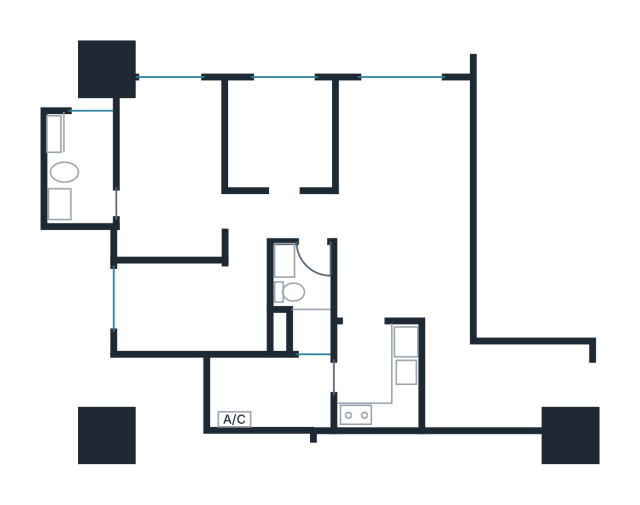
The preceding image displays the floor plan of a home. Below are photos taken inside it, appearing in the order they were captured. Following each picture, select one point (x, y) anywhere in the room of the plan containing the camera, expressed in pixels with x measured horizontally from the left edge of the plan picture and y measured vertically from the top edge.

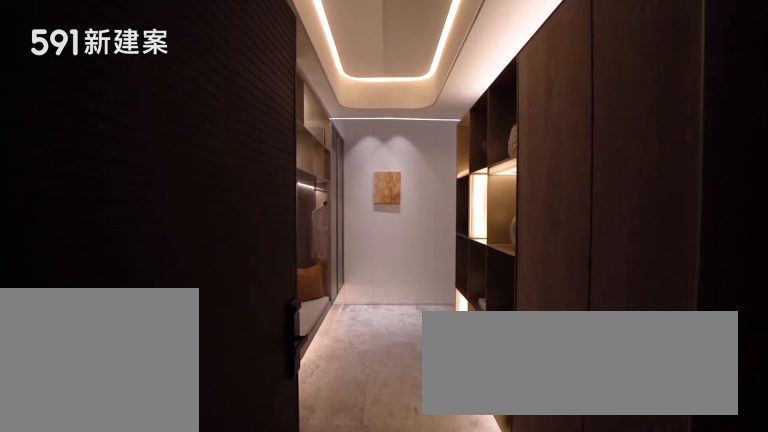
(563, 378)
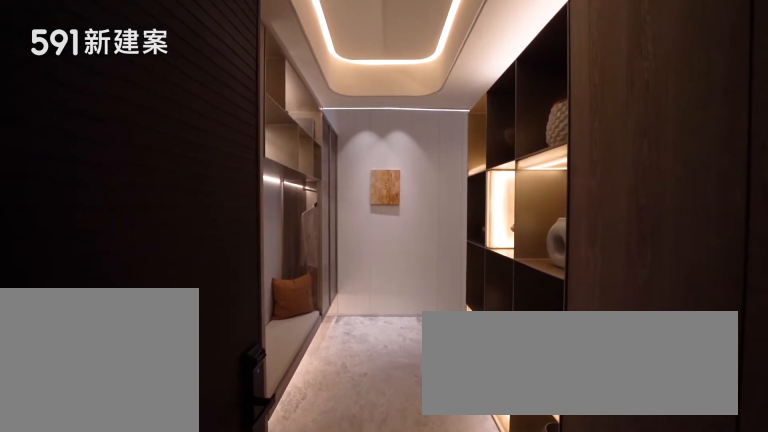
(563, 378)
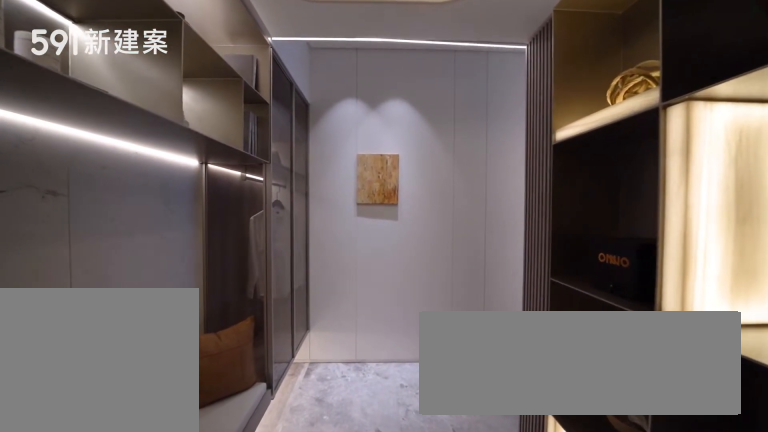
(479, 388)
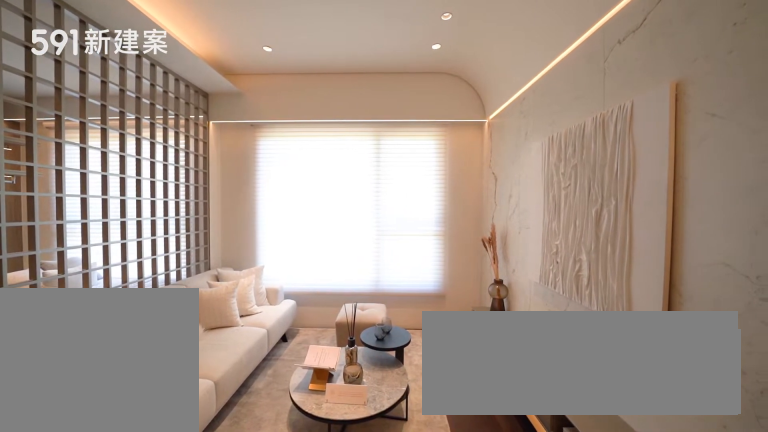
(402, 136)
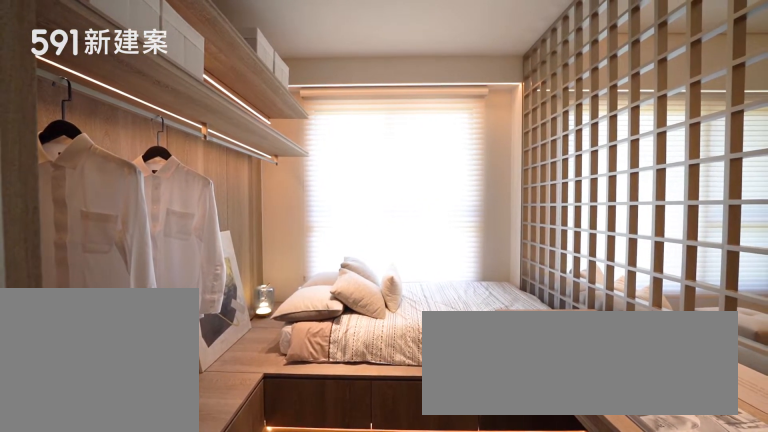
(277, 131)
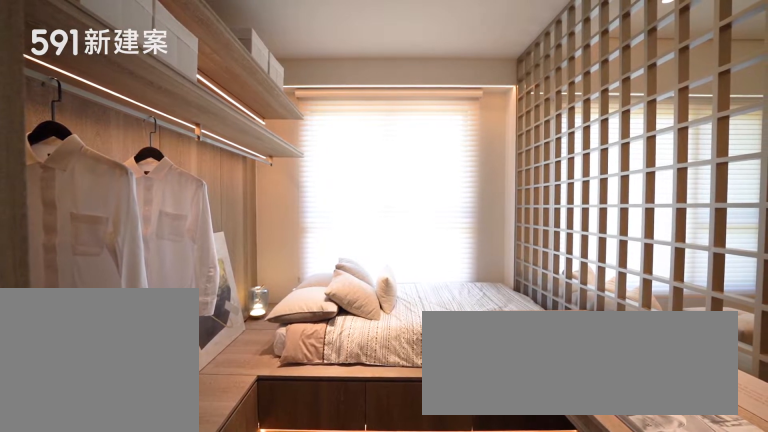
(277, 131)
